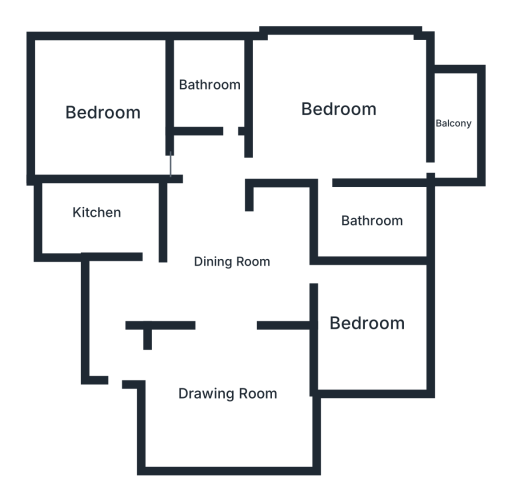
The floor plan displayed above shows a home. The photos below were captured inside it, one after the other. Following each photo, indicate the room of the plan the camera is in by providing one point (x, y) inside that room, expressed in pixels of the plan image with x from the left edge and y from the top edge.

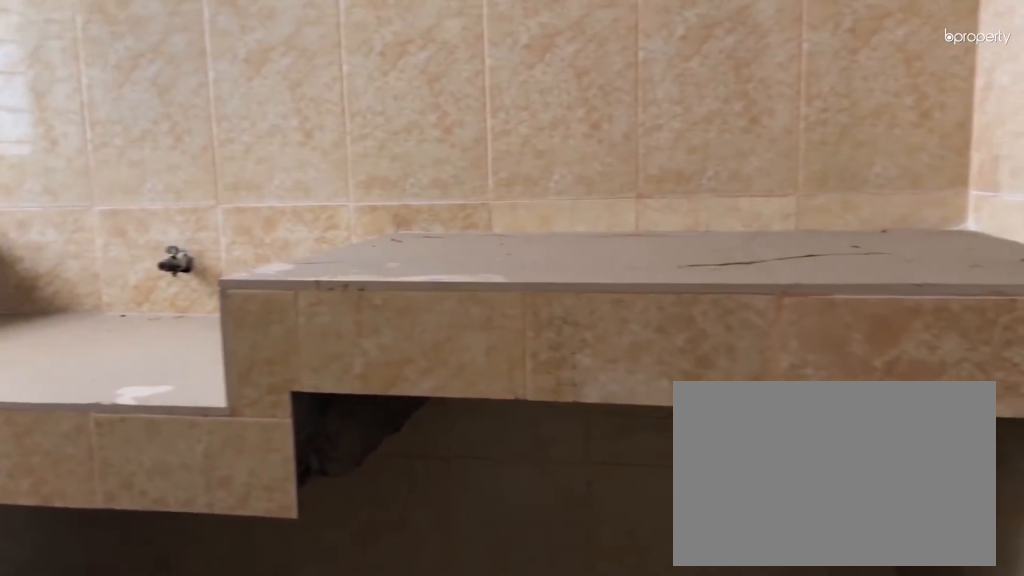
(97, 213)
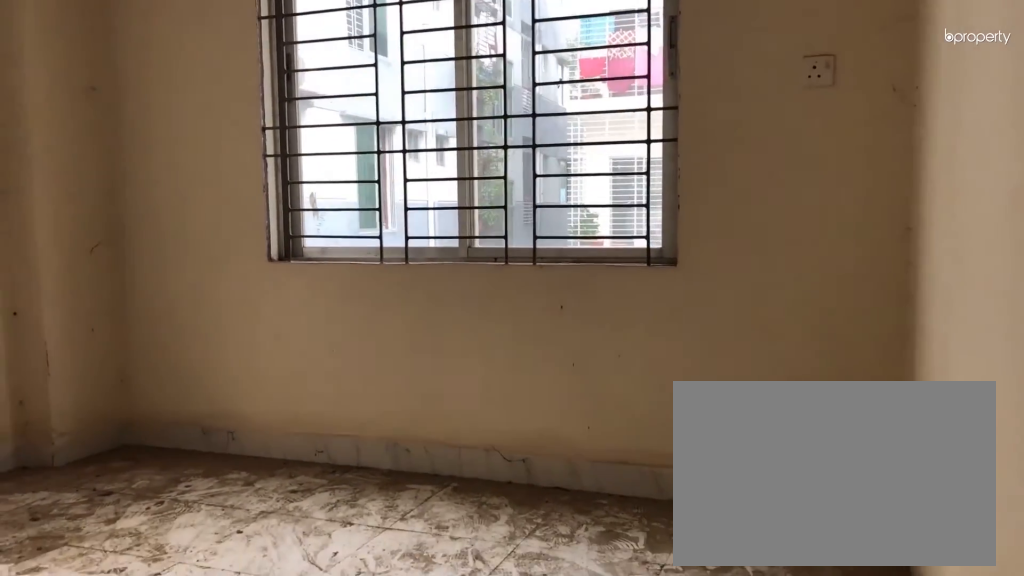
(100, 114)
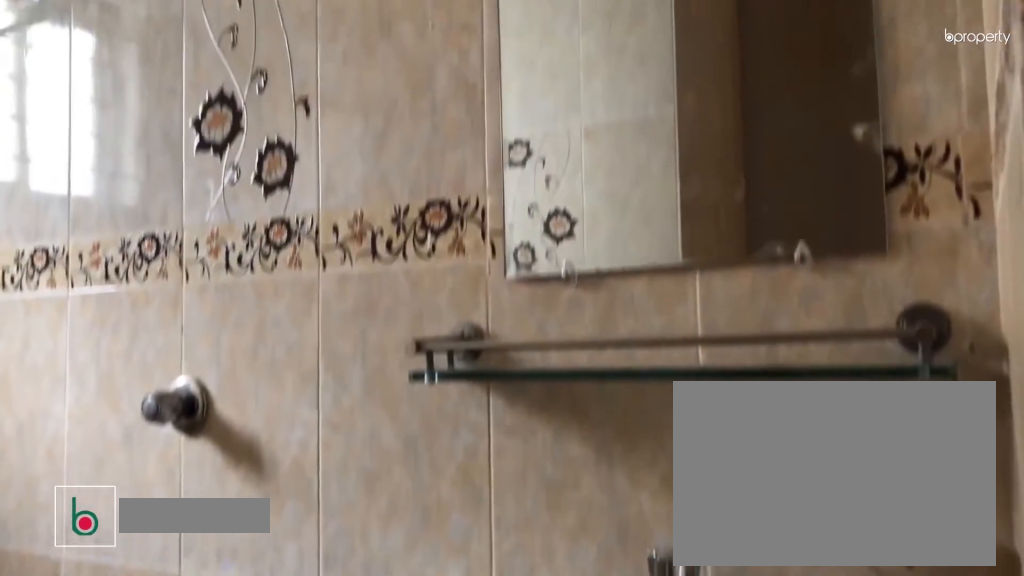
(212, 83)
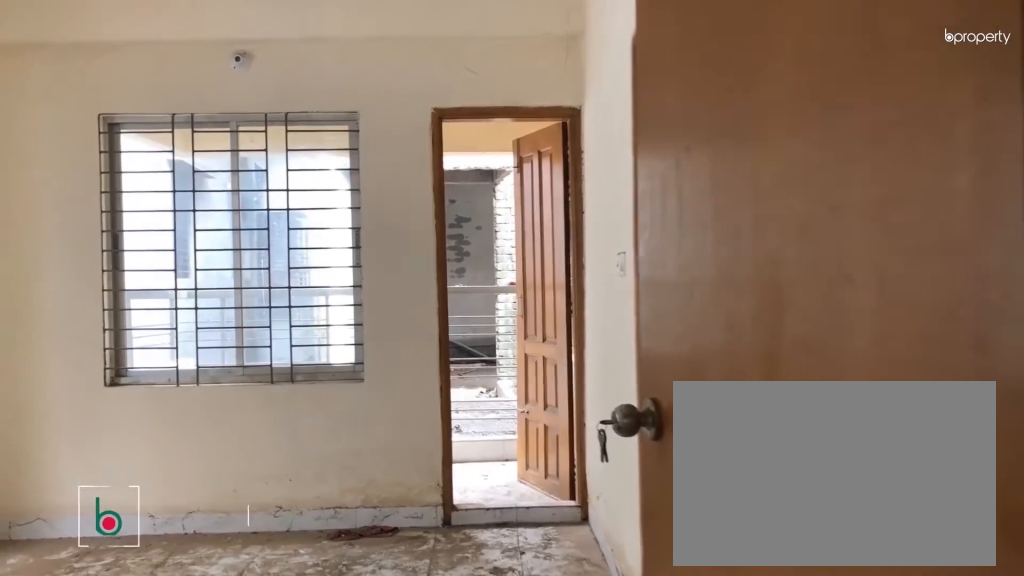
(340, 110)
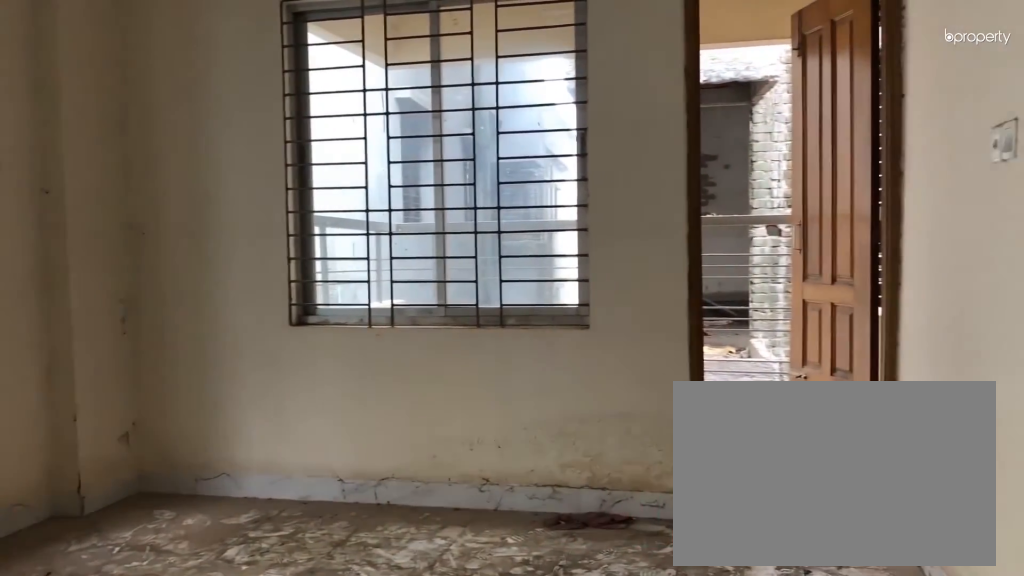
(340, 110)
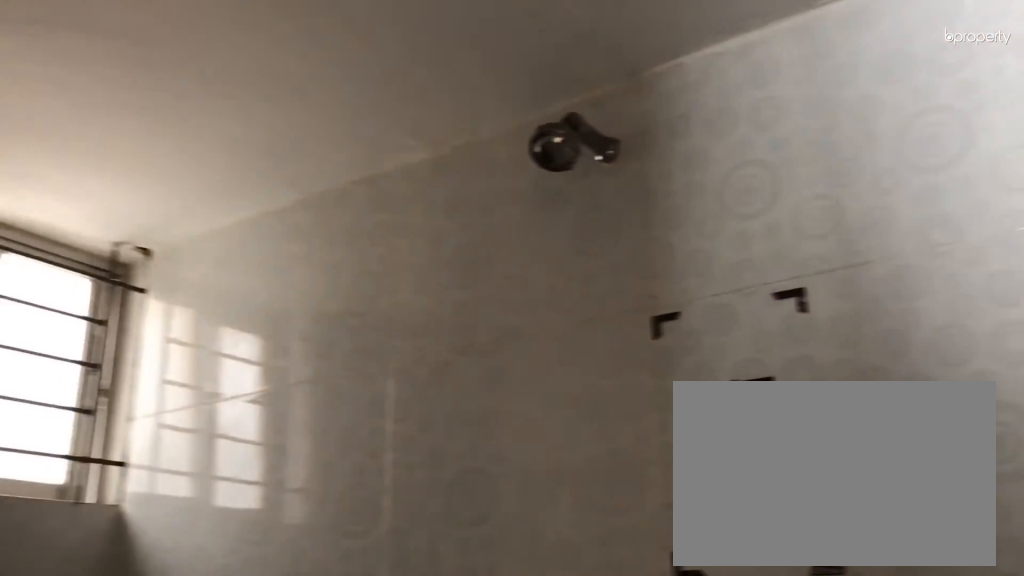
(368, 220)
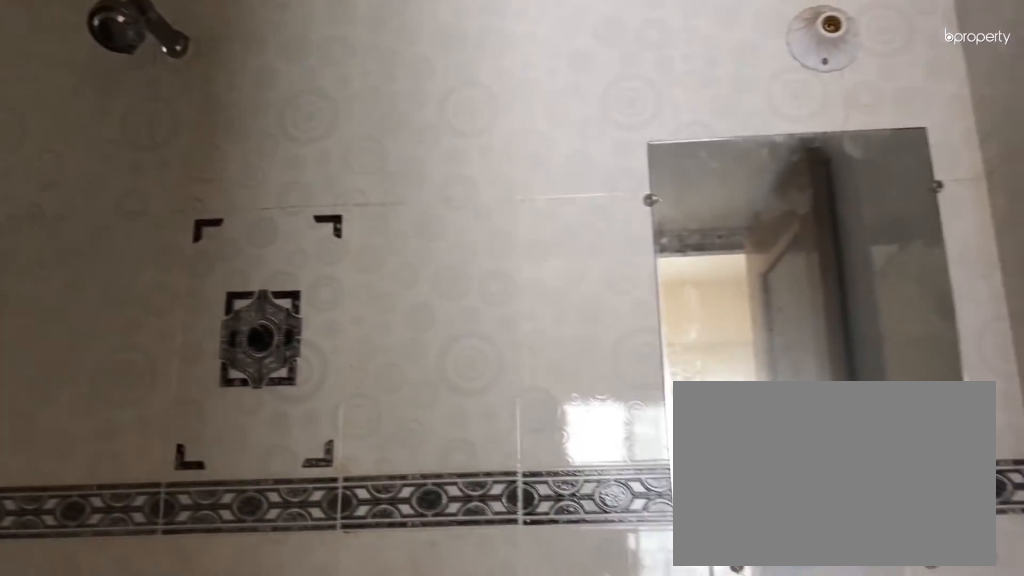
(368, 220)
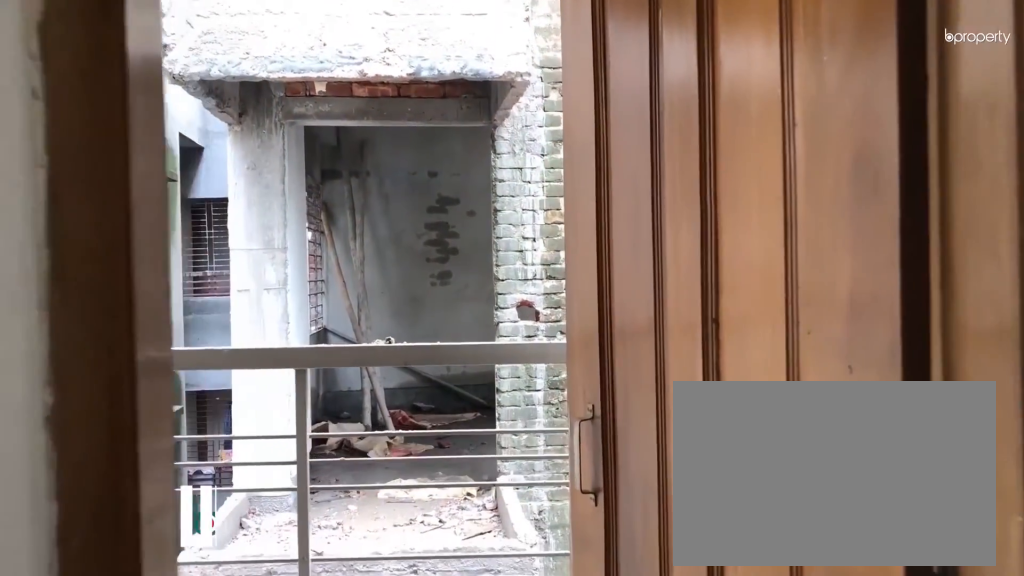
(454, 122)
